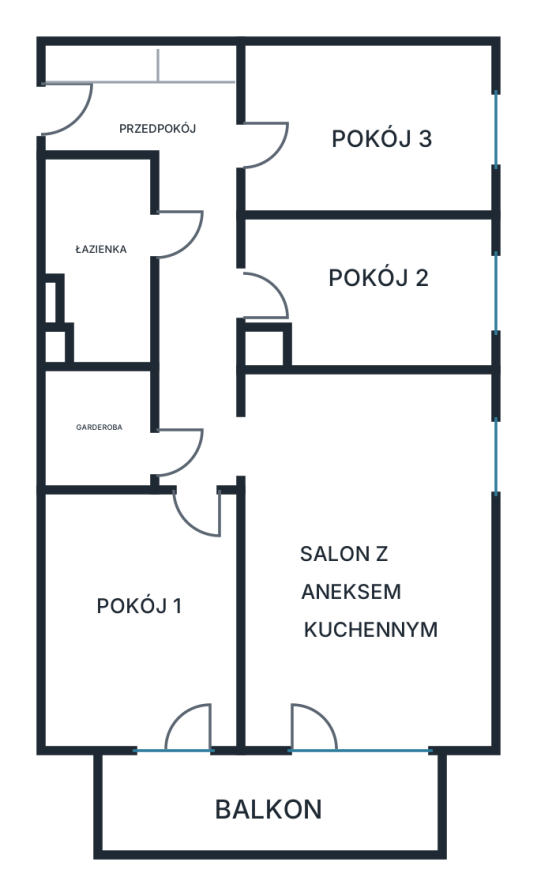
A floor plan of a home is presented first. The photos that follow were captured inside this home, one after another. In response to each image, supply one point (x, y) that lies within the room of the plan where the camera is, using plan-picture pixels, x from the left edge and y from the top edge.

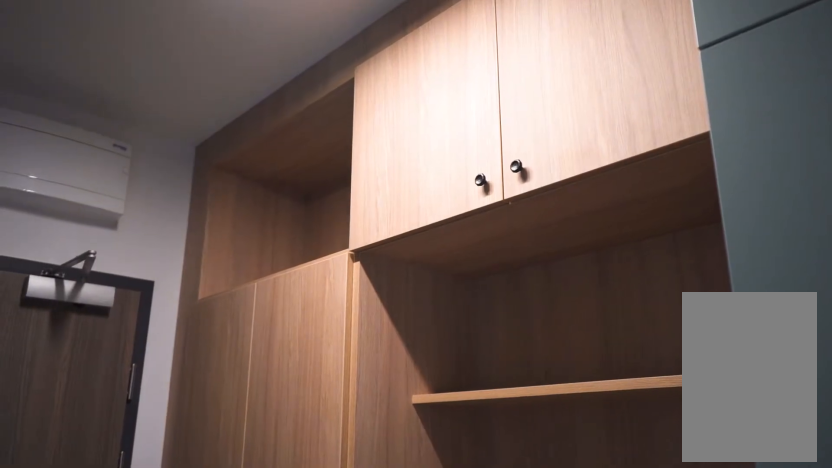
(177, 219)
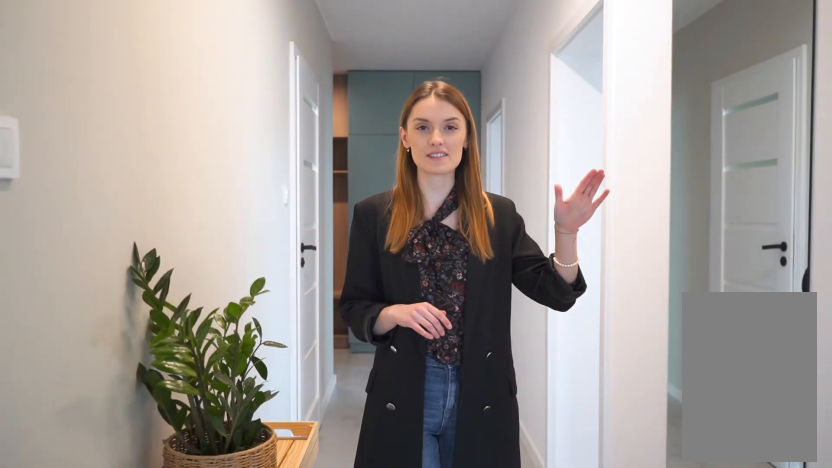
(177, 219)
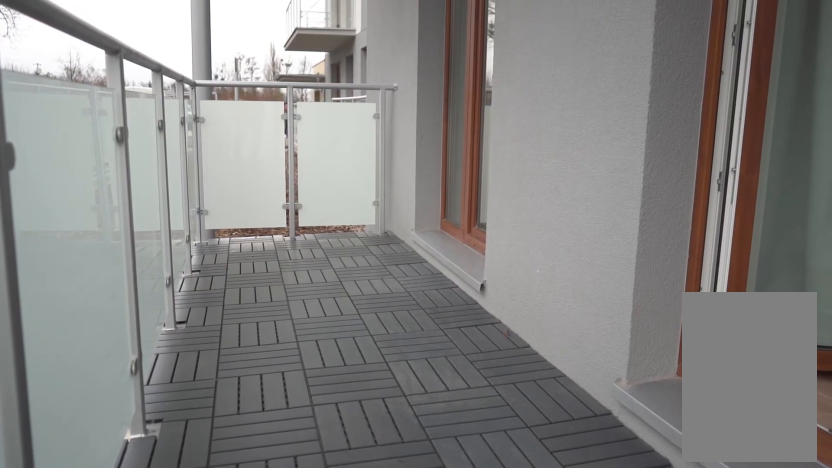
(270, 801)
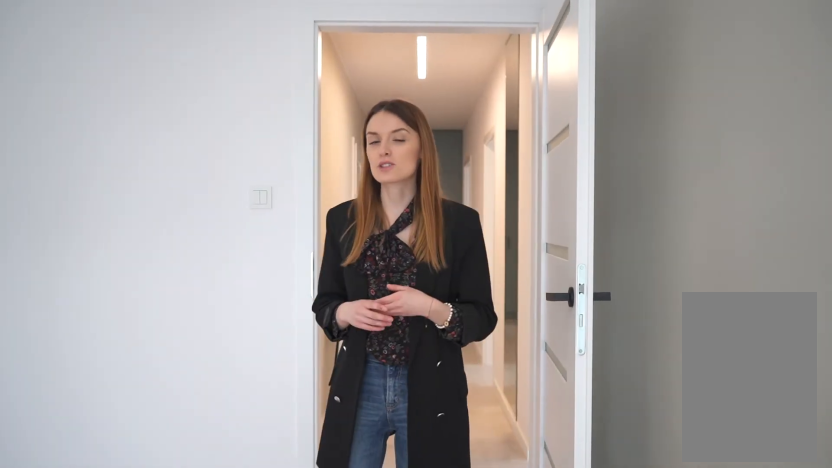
(136, 619)
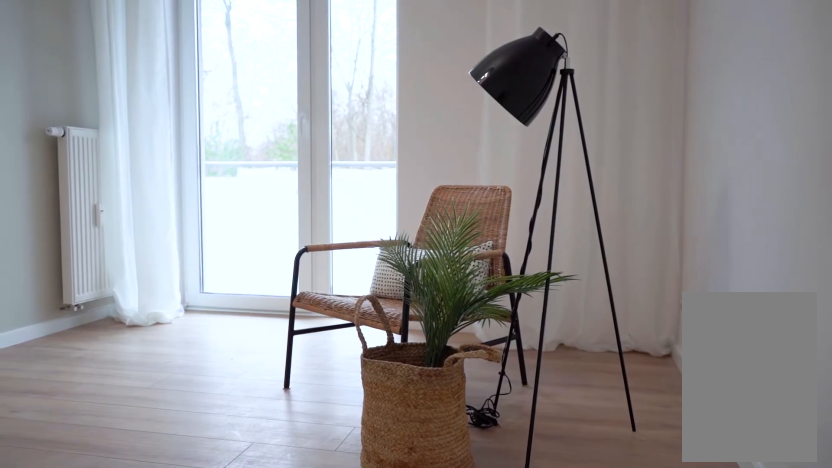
(138, 619)
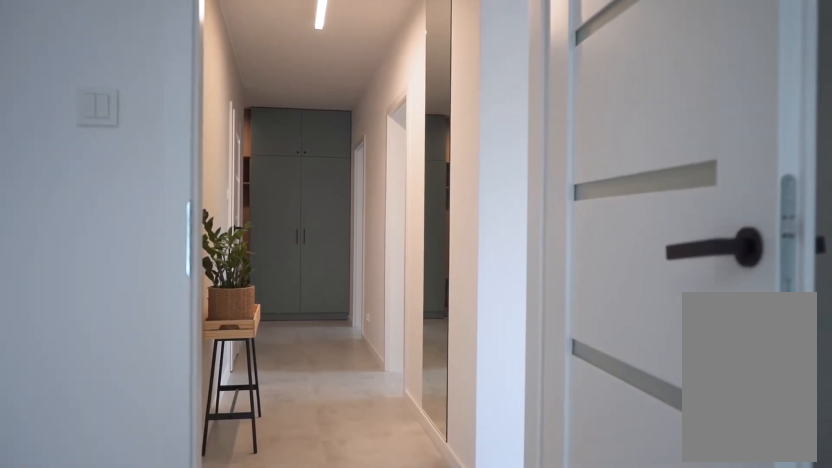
(177, 219)
